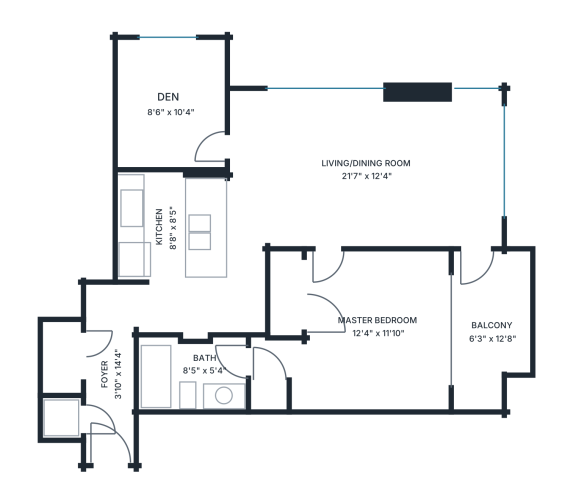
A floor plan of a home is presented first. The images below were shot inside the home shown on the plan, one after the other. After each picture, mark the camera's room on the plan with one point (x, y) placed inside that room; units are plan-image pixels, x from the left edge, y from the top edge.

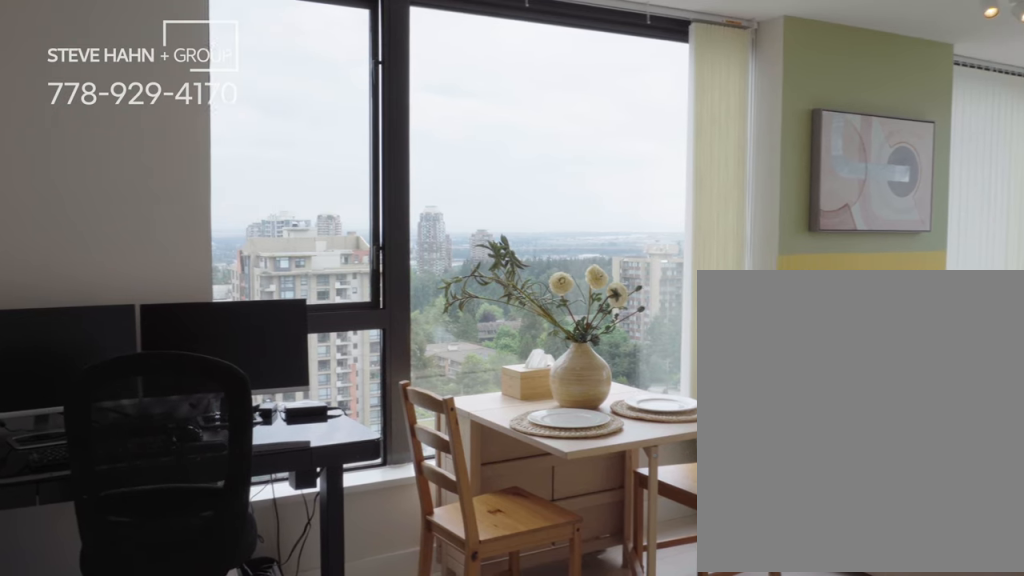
(363, 152)
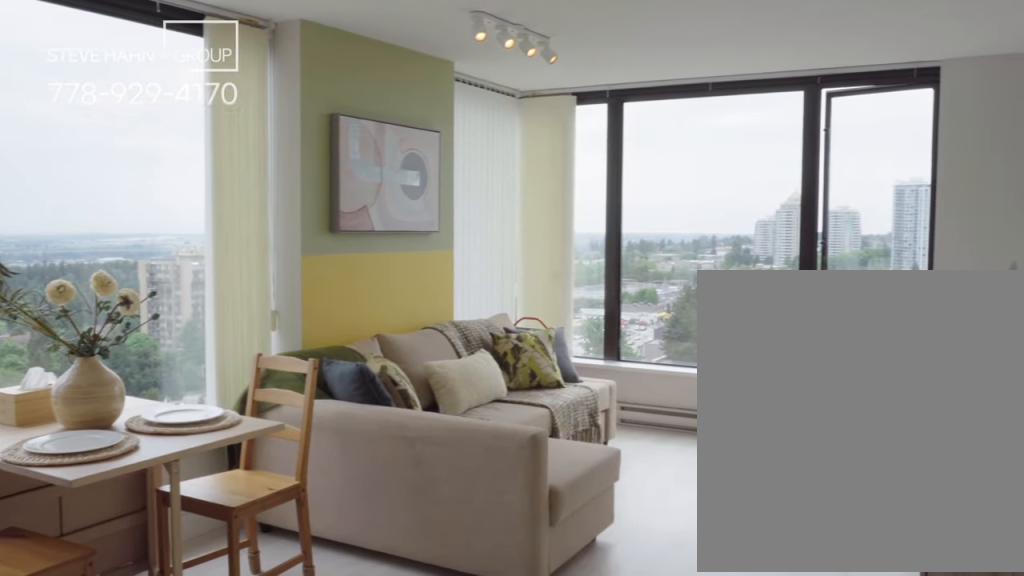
(363, 152)
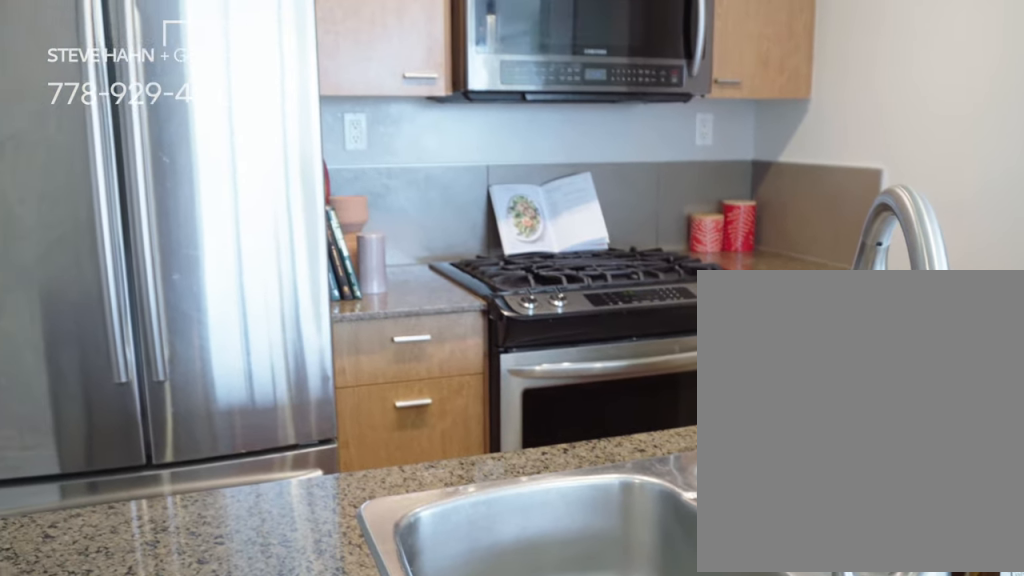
(208, 265)
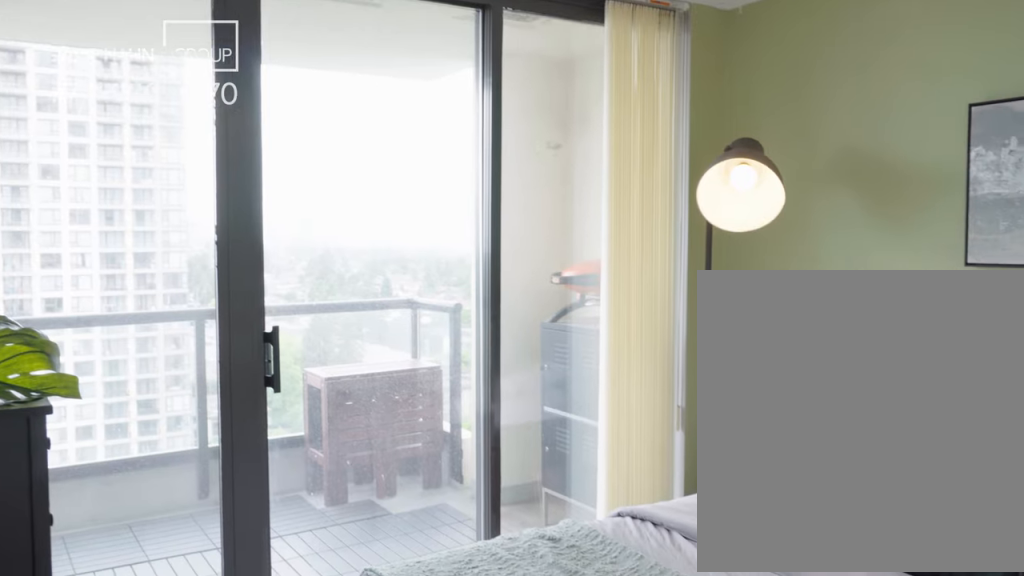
(373, 306)
